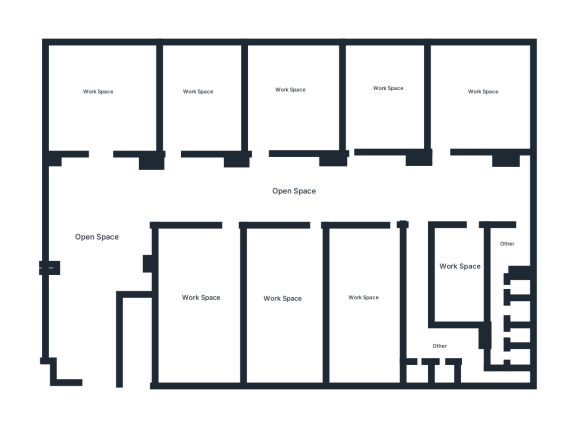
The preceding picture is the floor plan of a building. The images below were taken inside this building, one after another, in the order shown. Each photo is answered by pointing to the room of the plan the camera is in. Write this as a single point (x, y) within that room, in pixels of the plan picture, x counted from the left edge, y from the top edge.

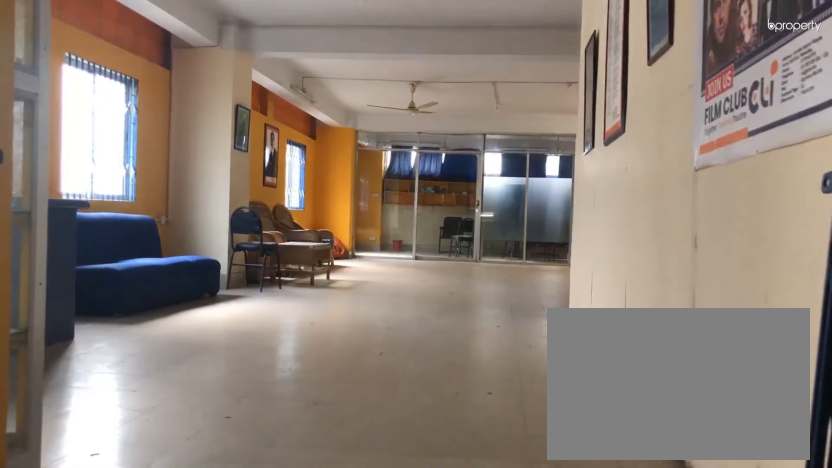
(97, 351)
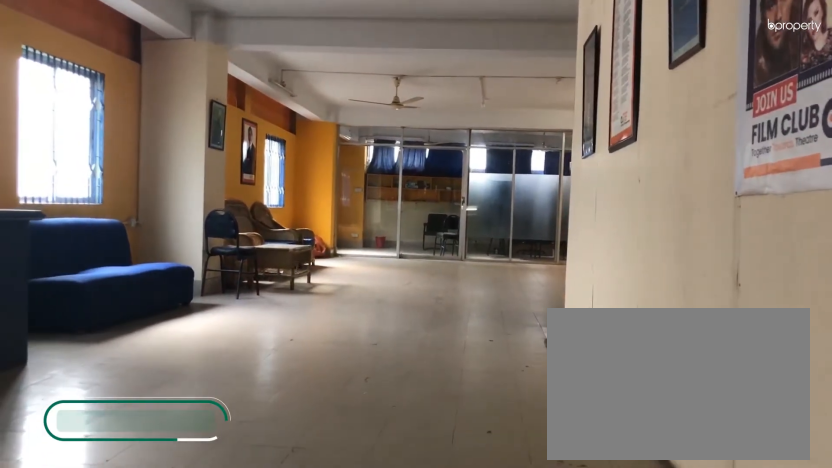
(97, 351)
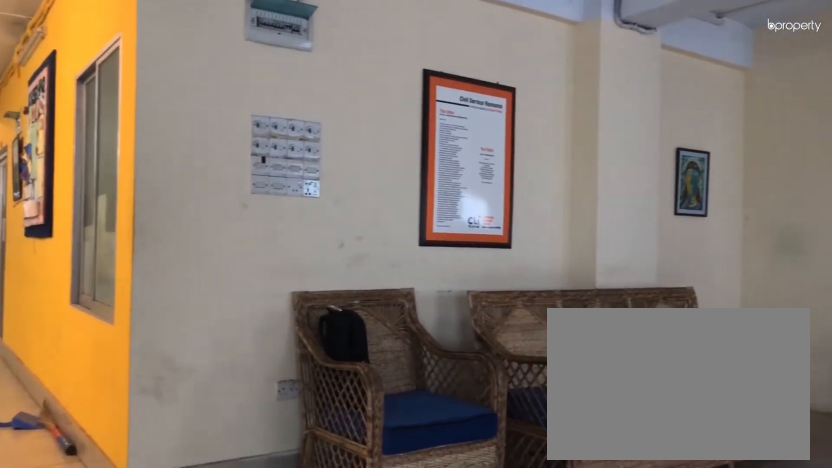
(99, 205)
